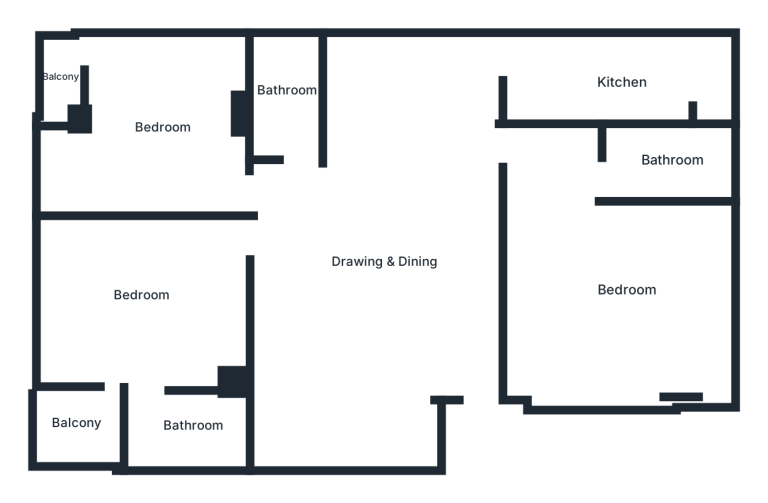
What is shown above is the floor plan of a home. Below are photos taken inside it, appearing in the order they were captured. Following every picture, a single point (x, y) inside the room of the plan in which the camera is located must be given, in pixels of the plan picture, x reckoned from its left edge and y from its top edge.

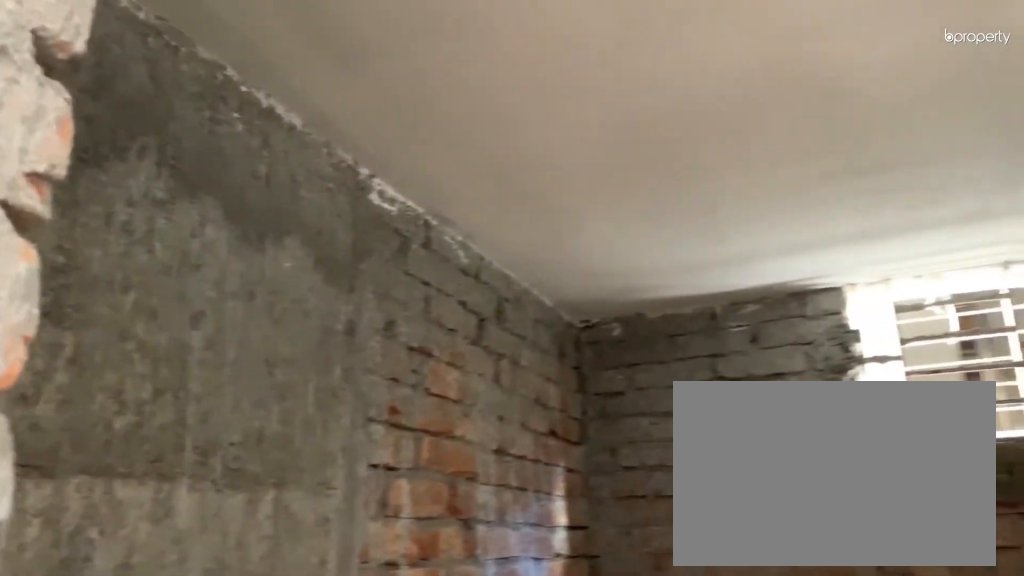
(285, 83)
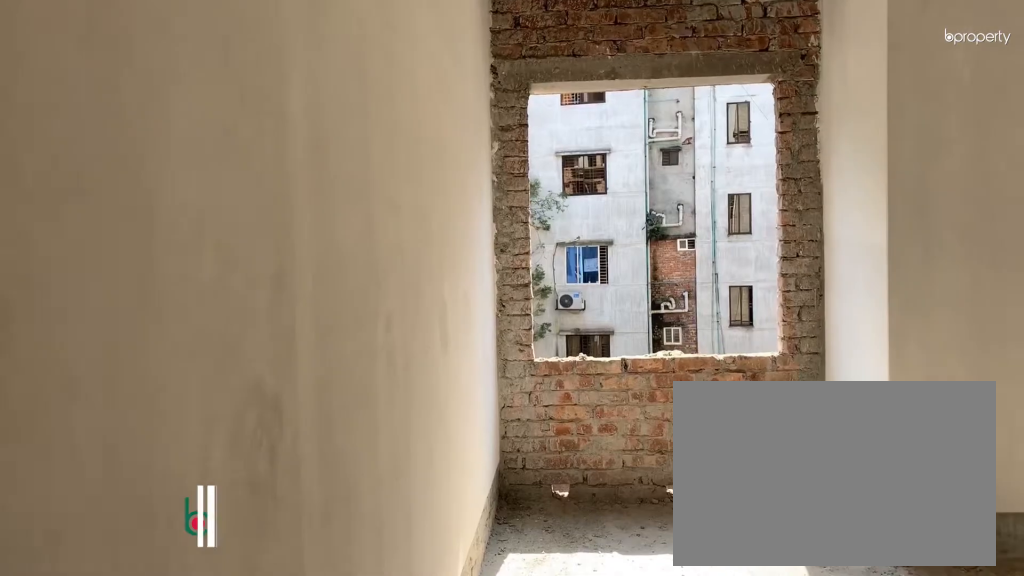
(163, 125)
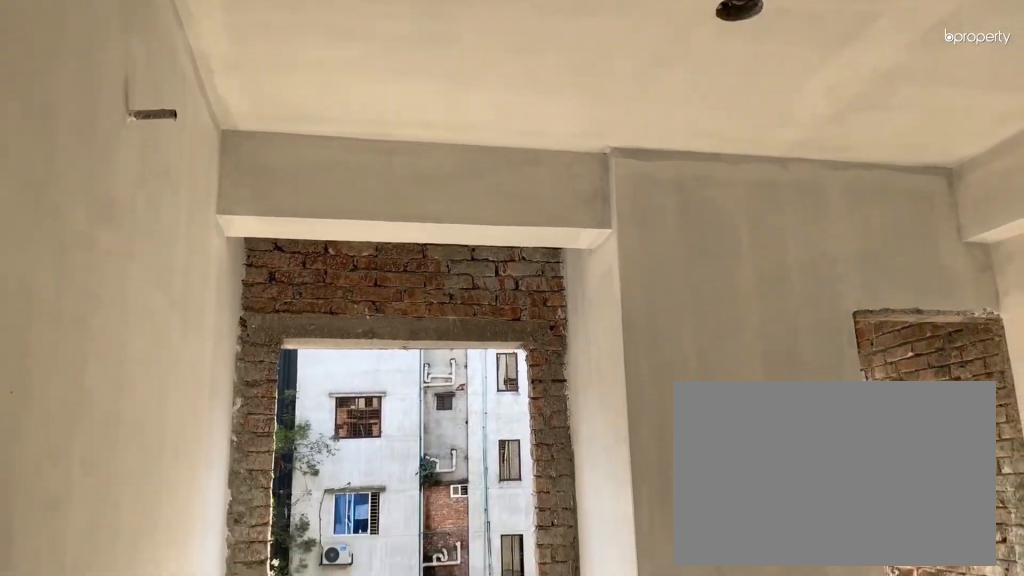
(164, 125)
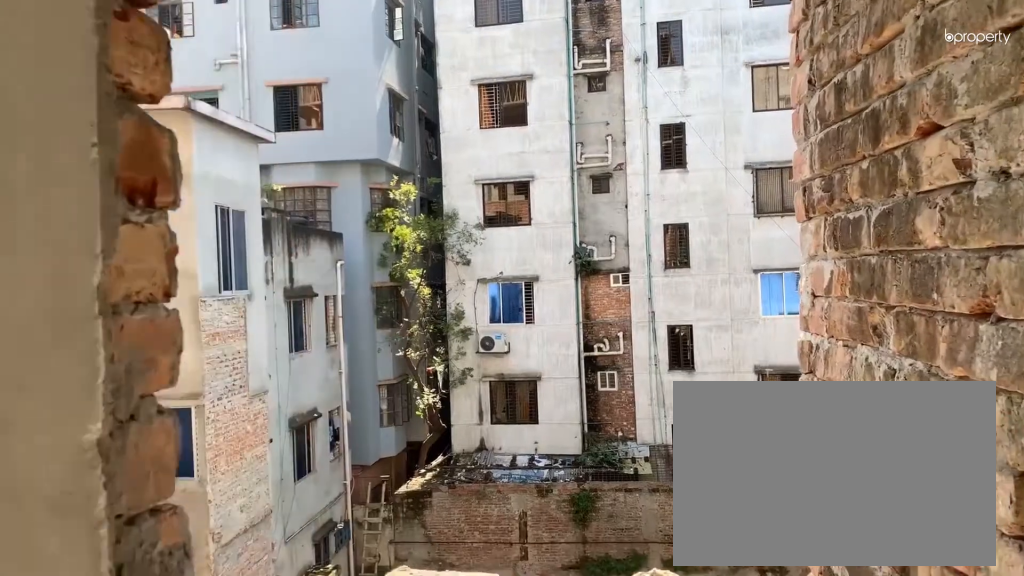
(59, 76)
